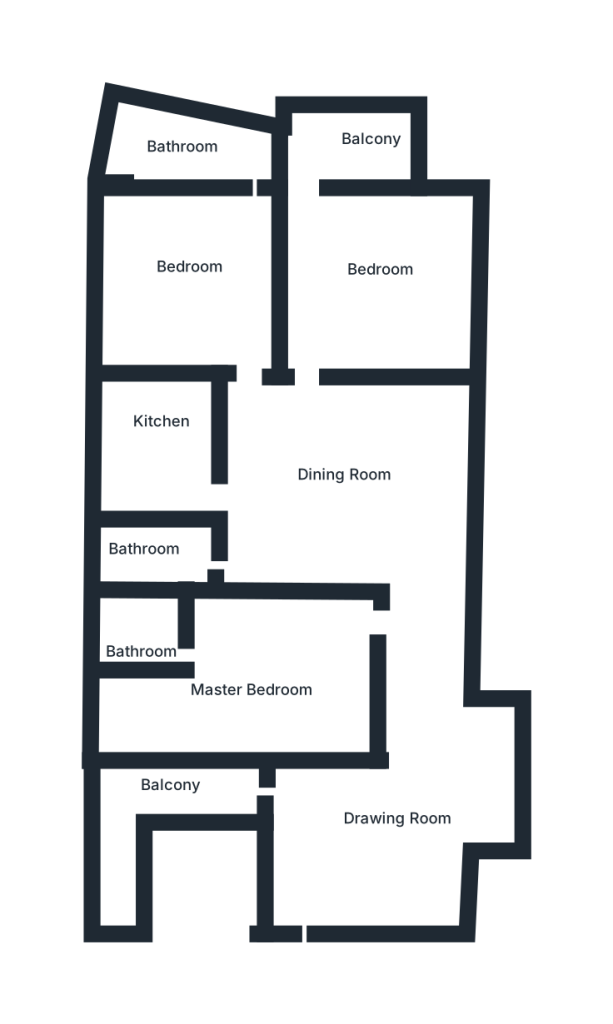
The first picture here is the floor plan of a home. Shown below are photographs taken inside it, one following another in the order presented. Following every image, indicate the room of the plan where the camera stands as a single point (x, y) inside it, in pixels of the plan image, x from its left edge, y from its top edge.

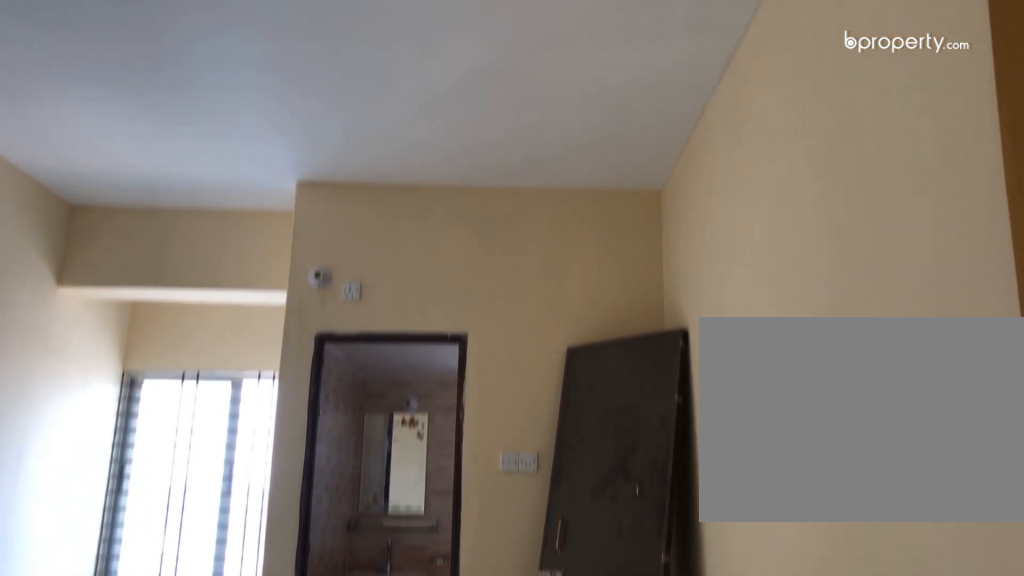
(251, 661)
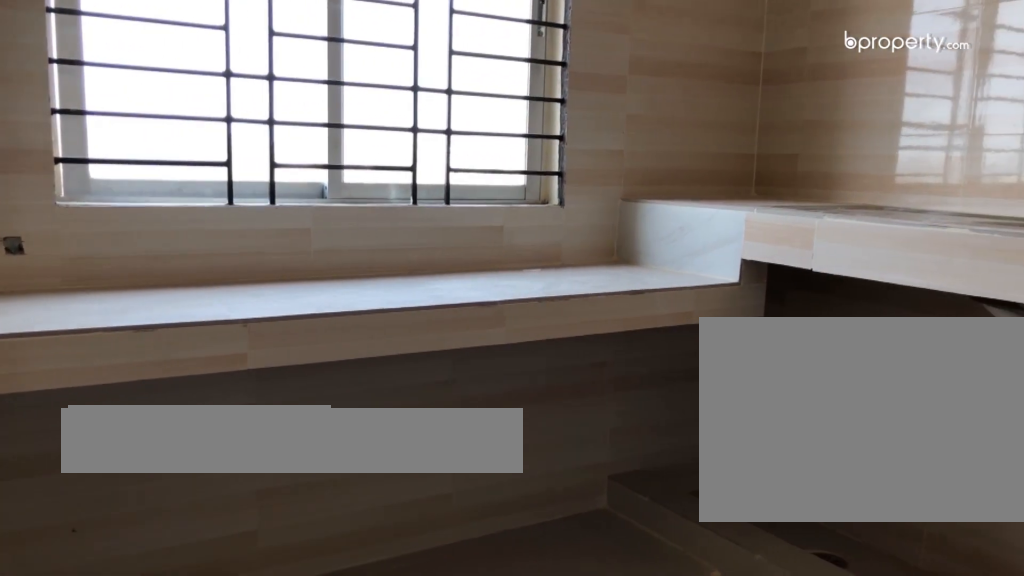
(168, 450)
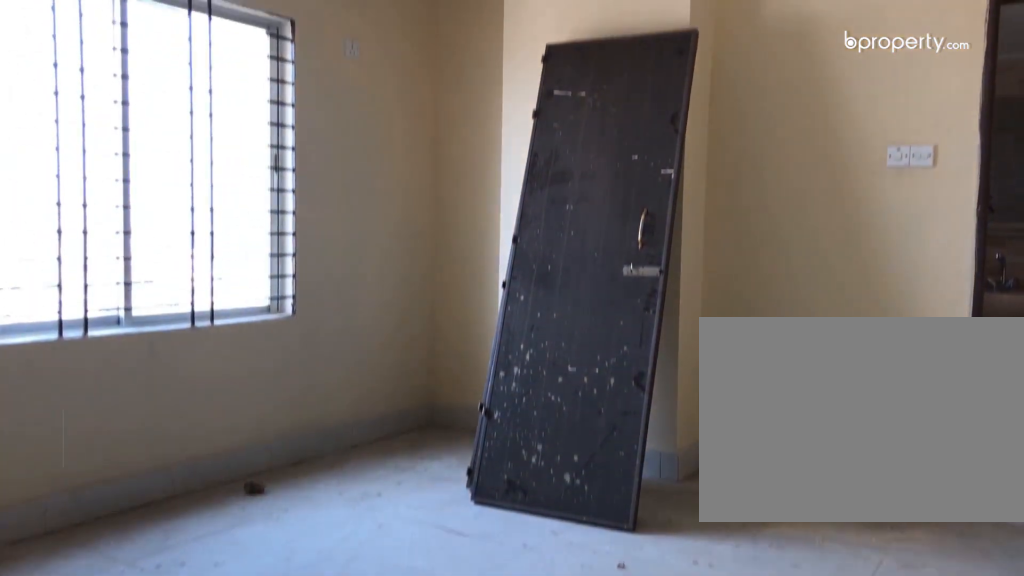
(237, 229)
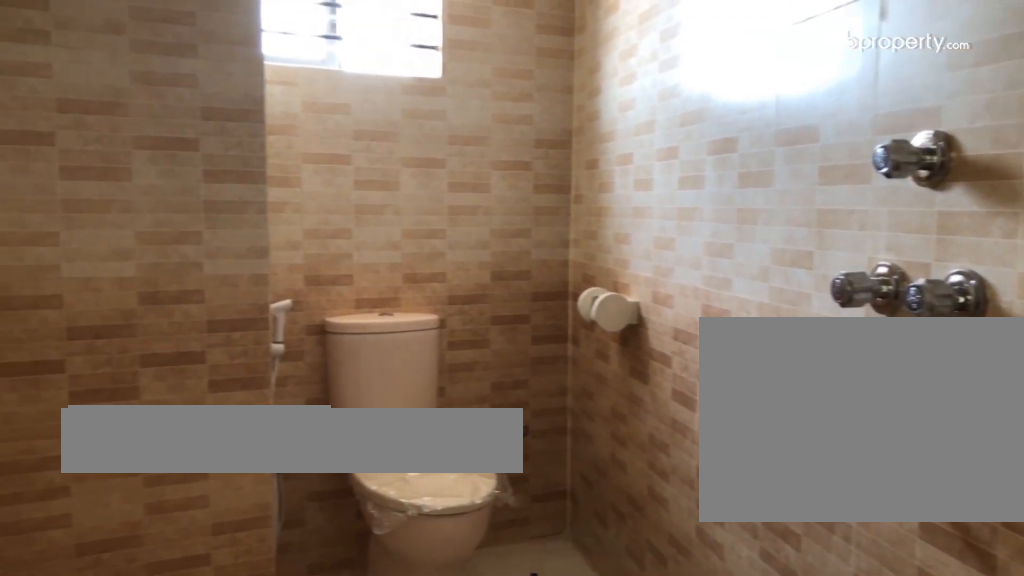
(197, 155)
